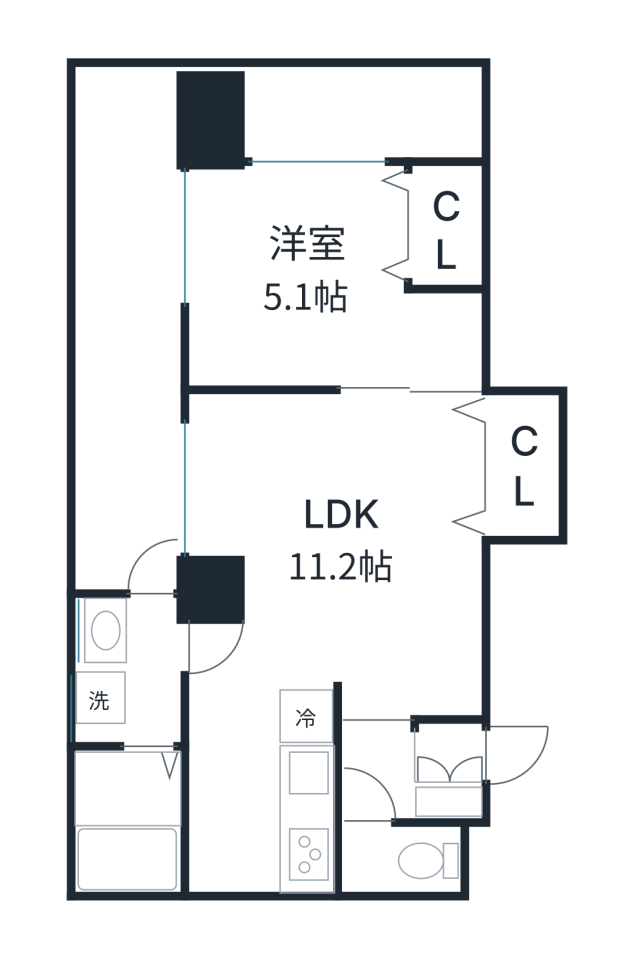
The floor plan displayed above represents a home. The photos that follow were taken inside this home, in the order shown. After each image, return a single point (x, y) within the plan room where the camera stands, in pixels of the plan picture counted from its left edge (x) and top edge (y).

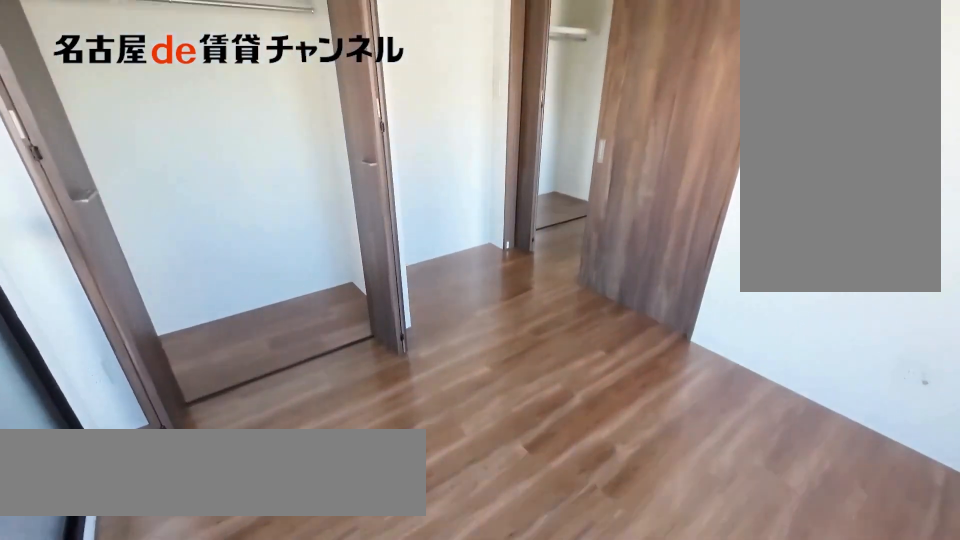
(335, 276)
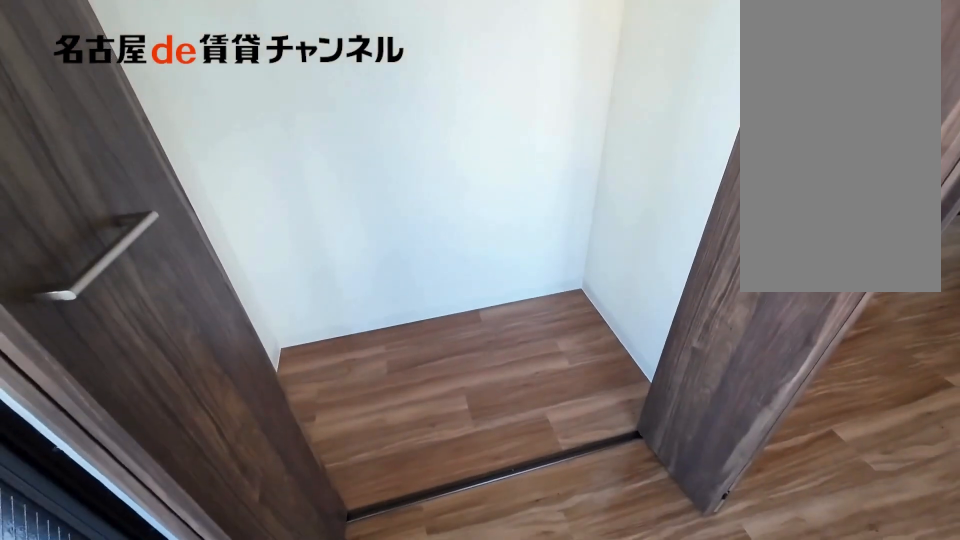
(448, 227)
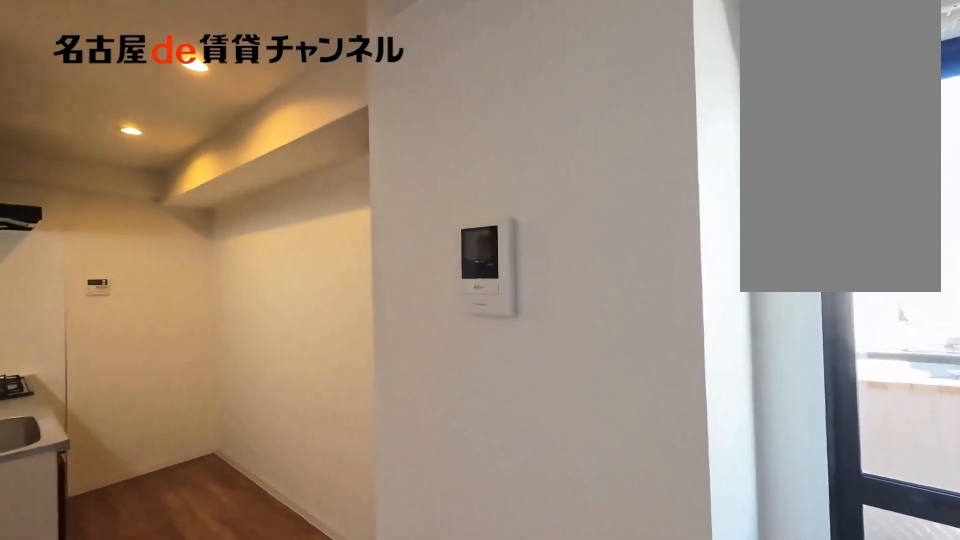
(335, 595)
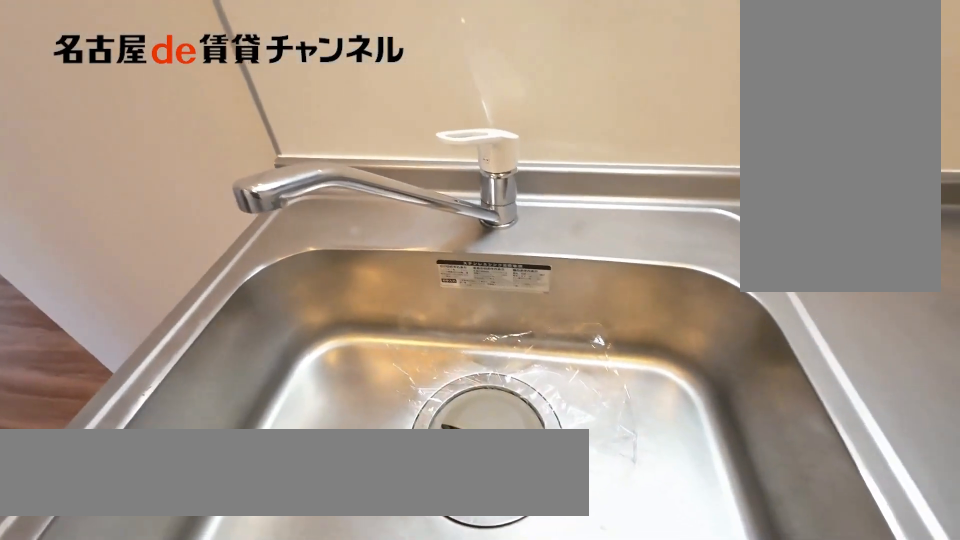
(309, 786)
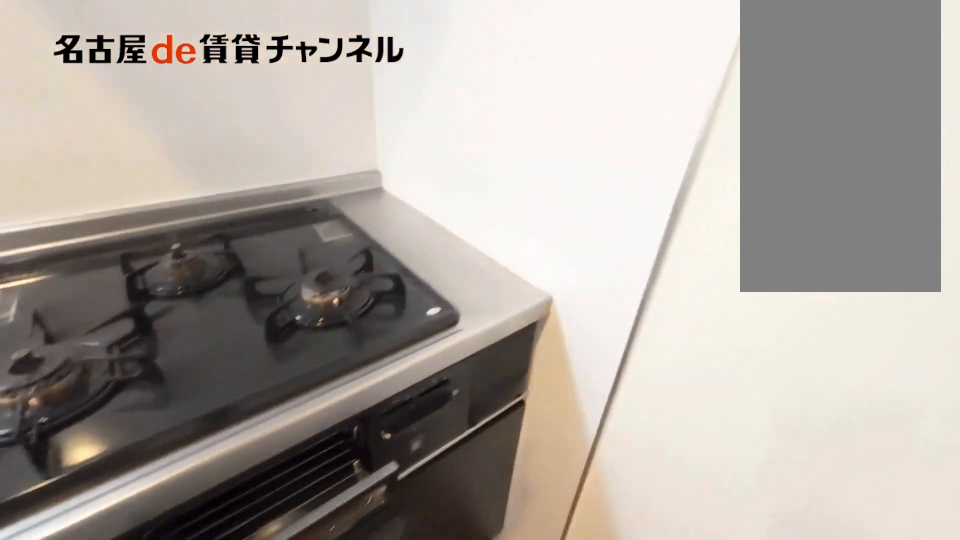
(309, 786)
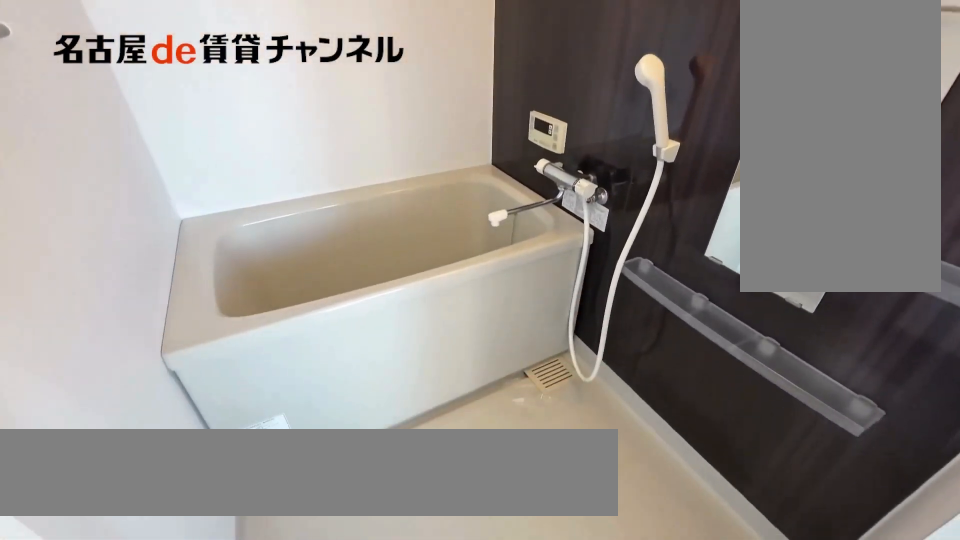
(132, 817)
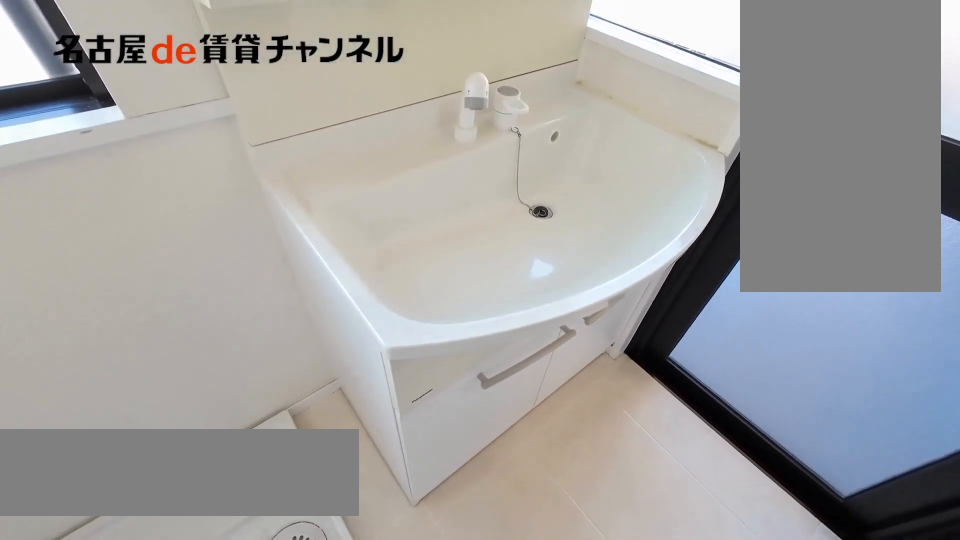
(132, 668)
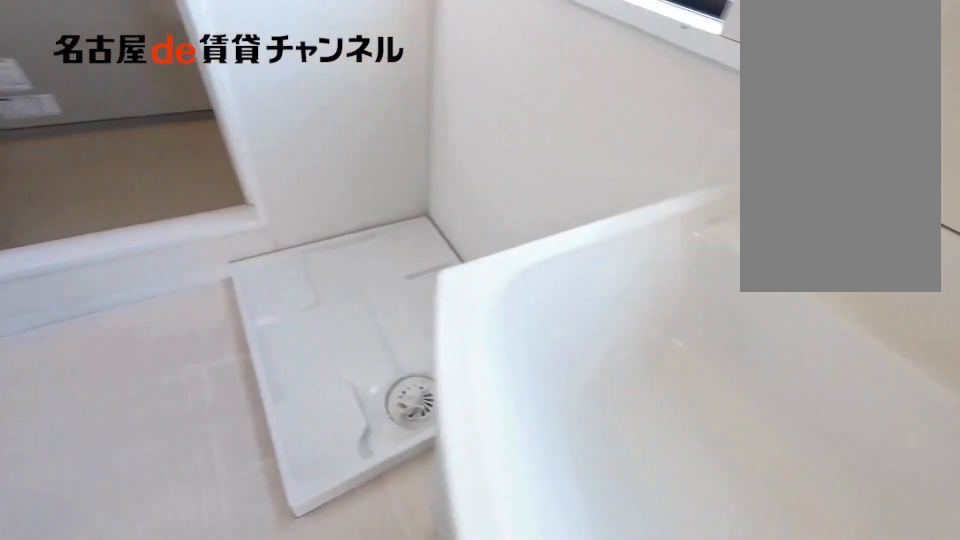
(132, 668)
